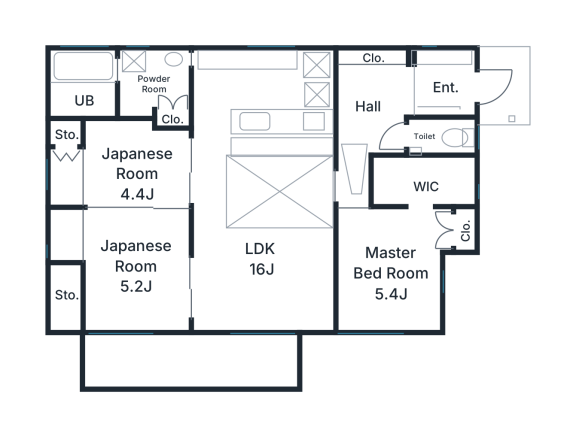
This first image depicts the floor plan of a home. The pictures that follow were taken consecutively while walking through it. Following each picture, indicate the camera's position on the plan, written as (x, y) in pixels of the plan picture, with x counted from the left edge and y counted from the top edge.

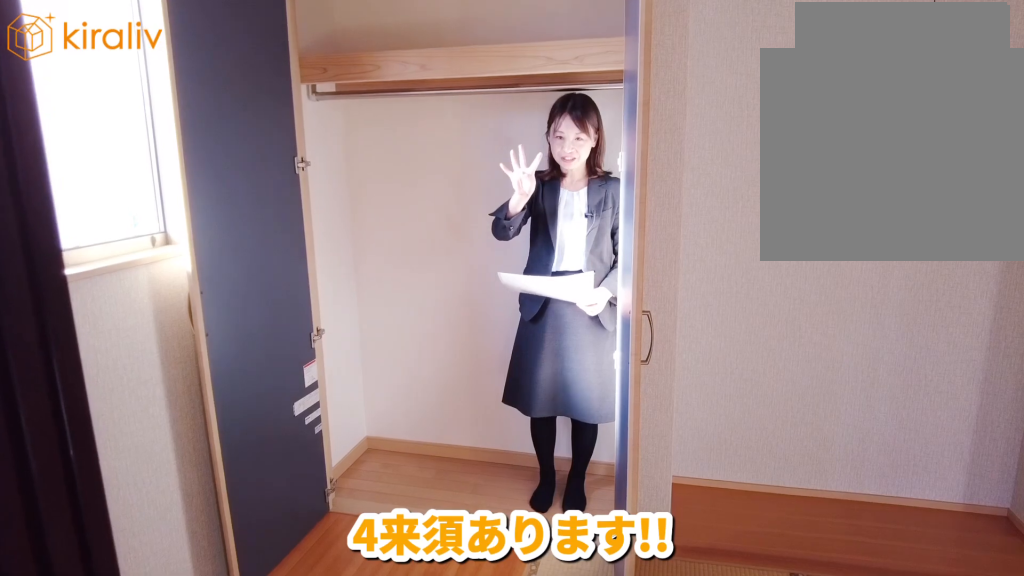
(81, 215)
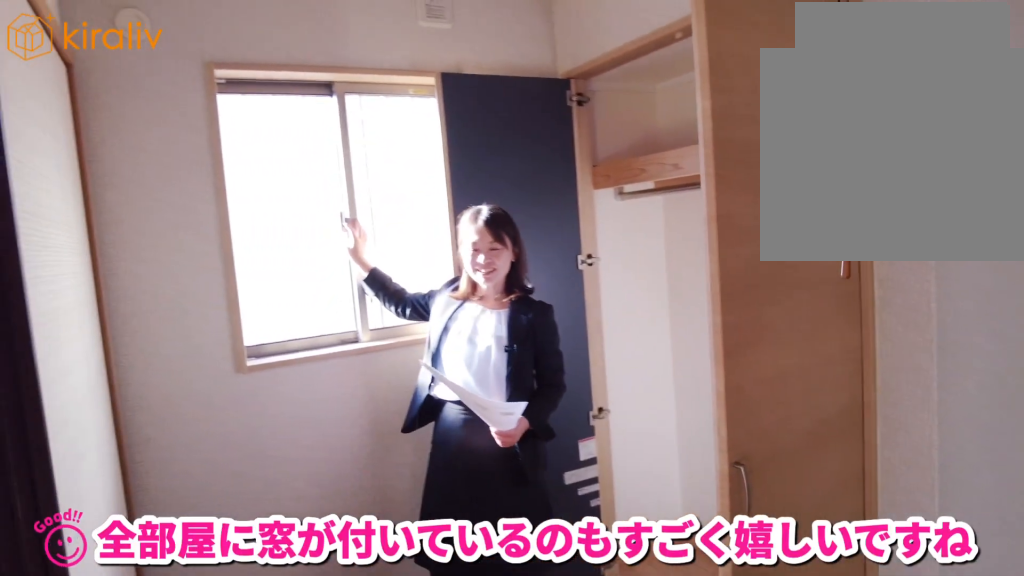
(85, 219)
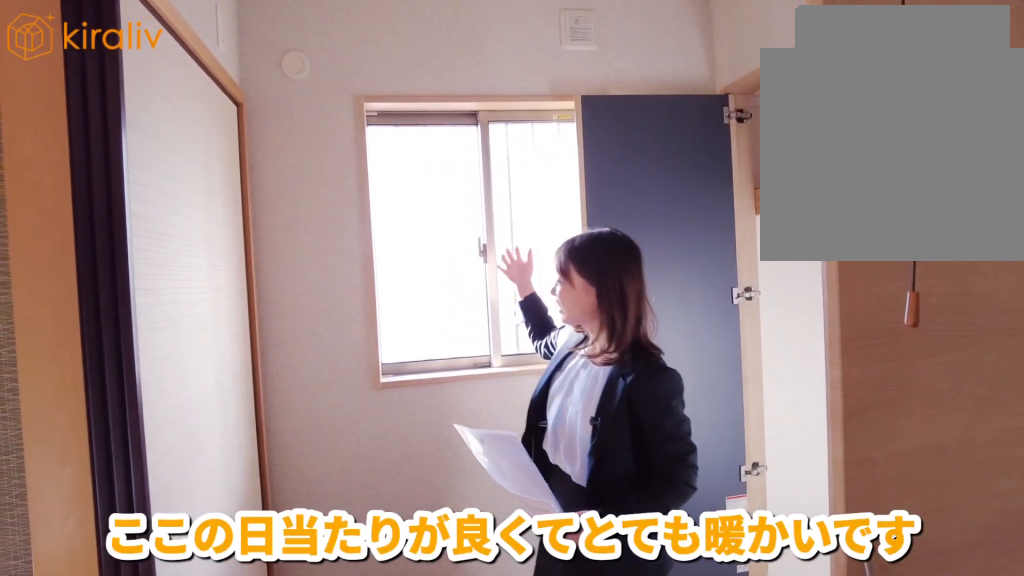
(88, 223)
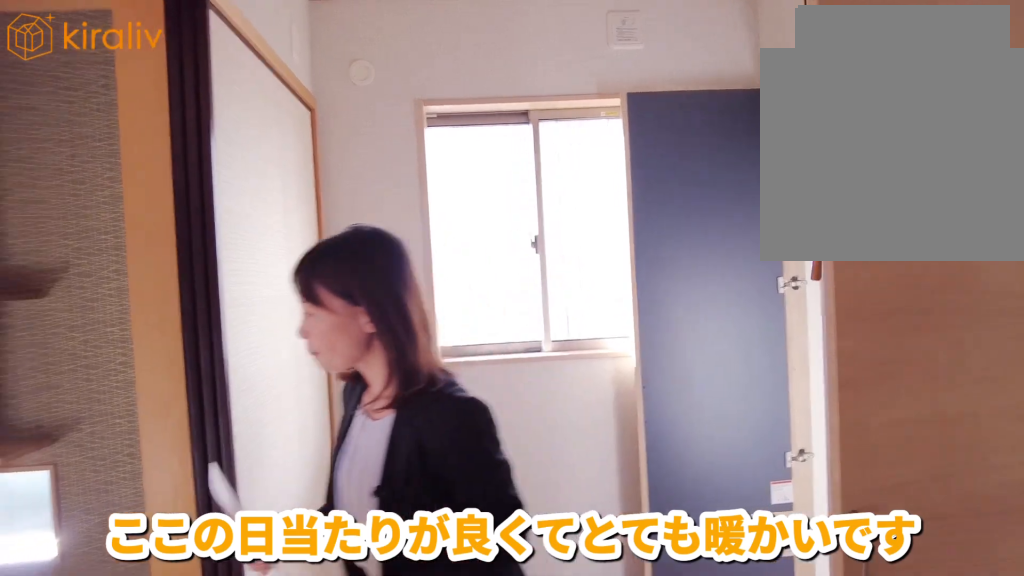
(91, 228)
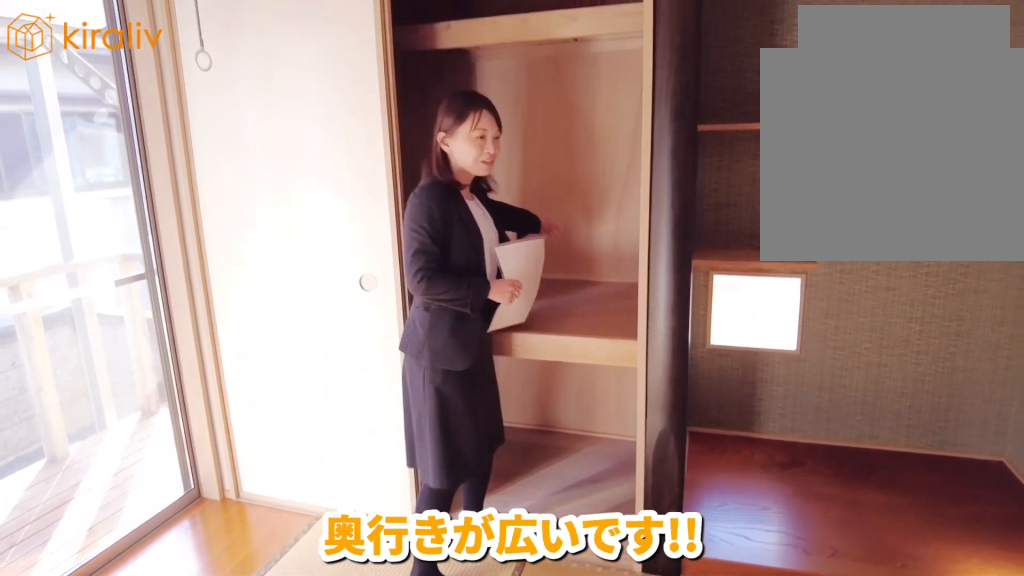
(97, 301)
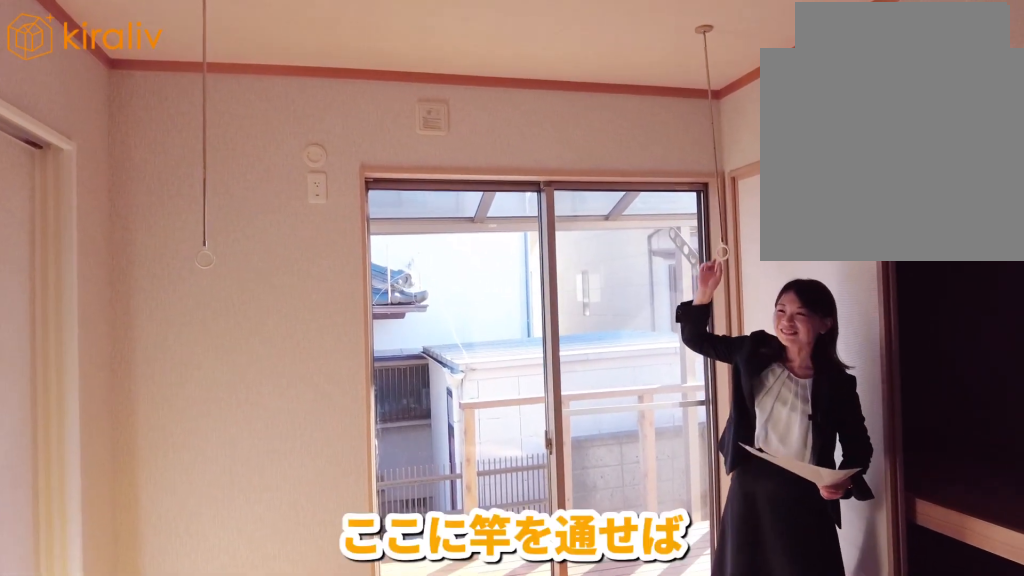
(99, 287)
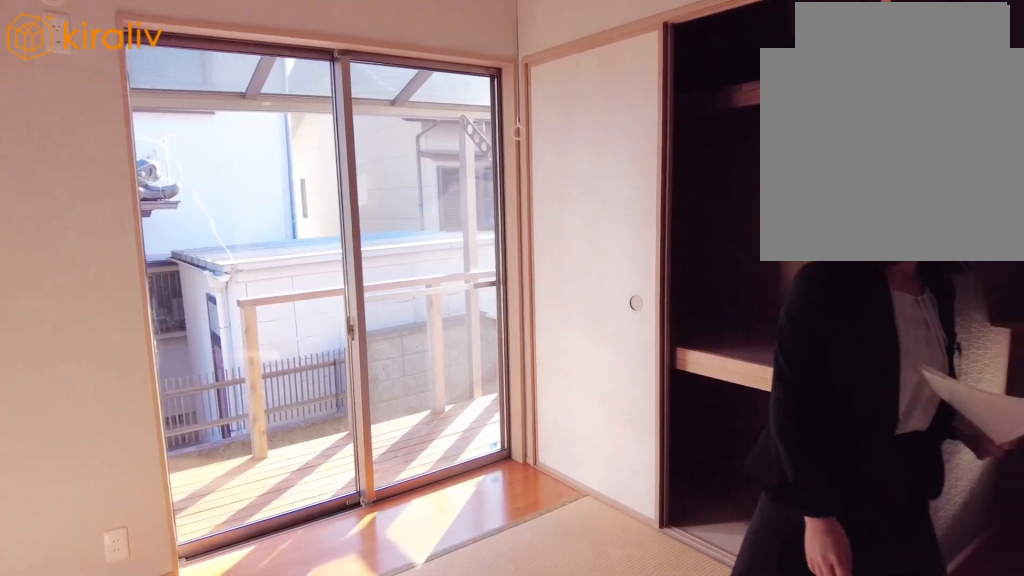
(101, 269)
